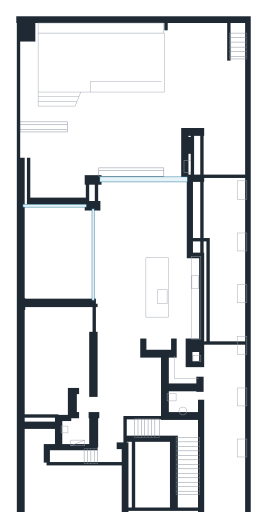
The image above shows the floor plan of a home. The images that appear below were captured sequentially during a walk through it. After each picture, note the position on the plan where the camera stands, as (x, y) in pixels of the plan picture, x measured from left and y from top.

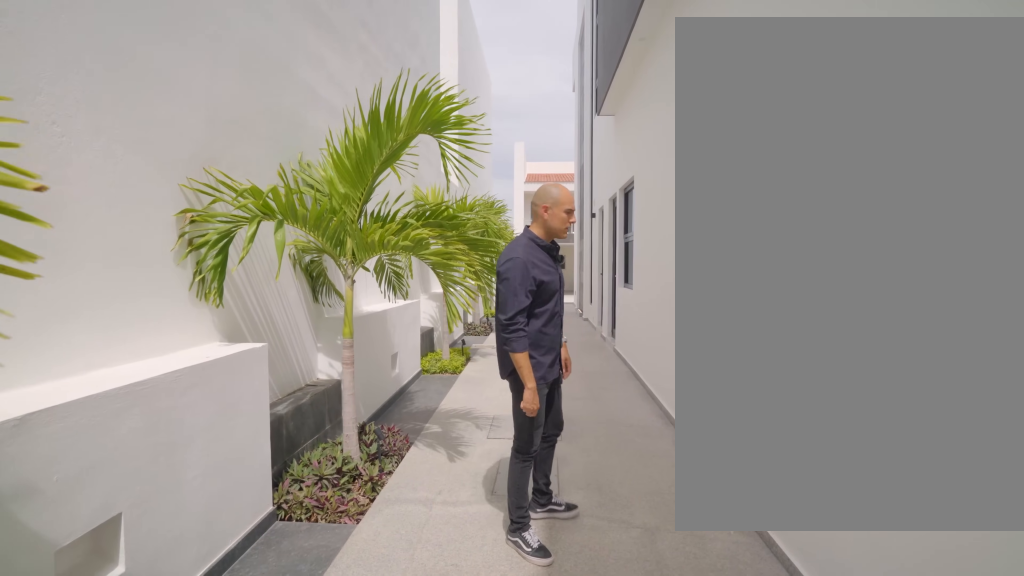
(224, 360)
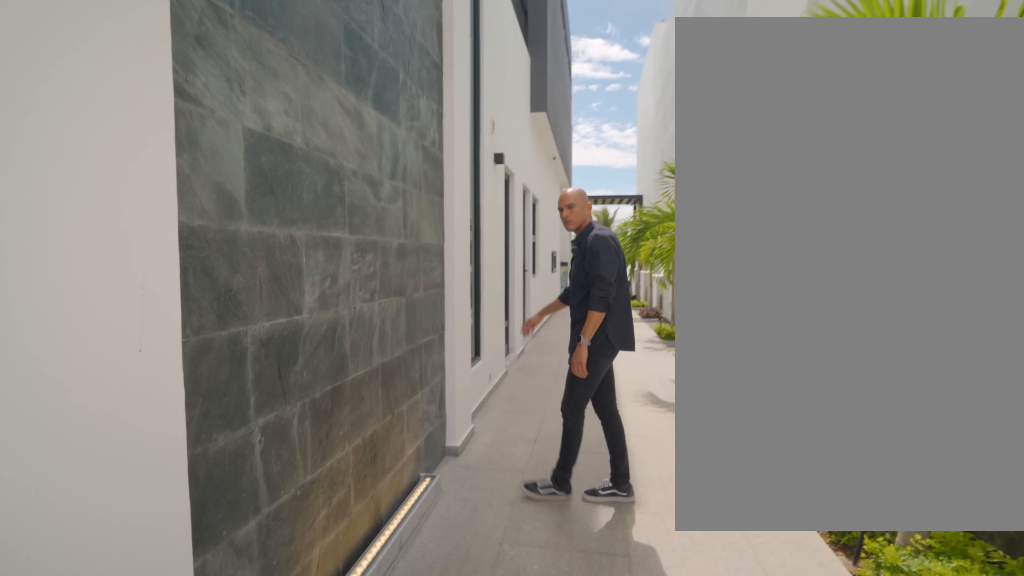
(224, 482)
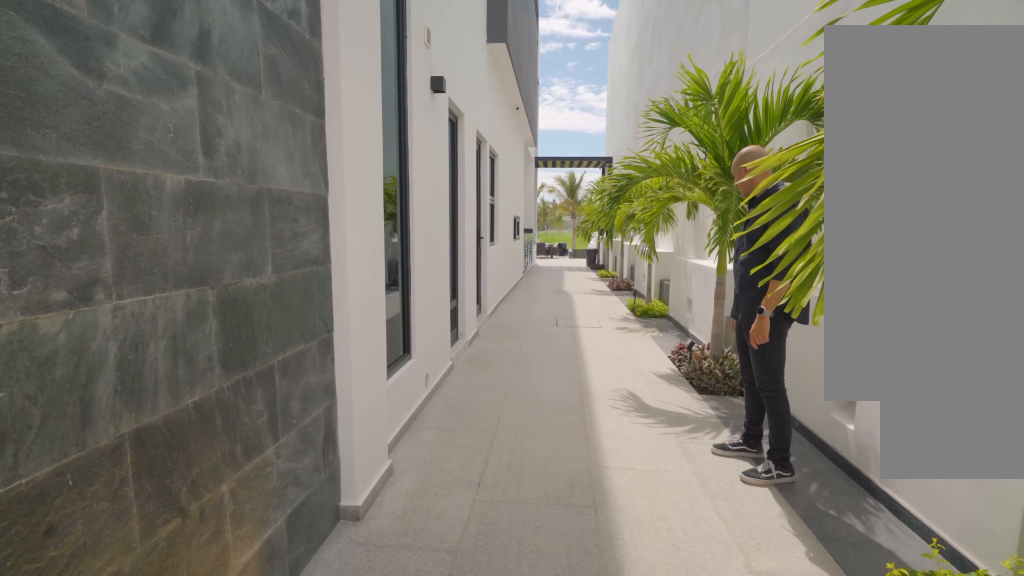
(221, 469)
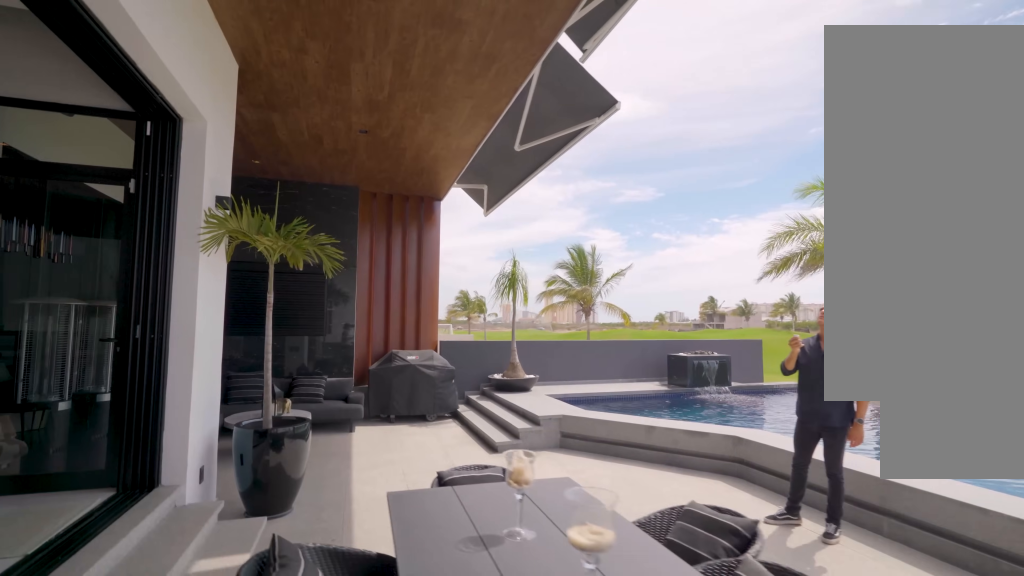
(173, 146)
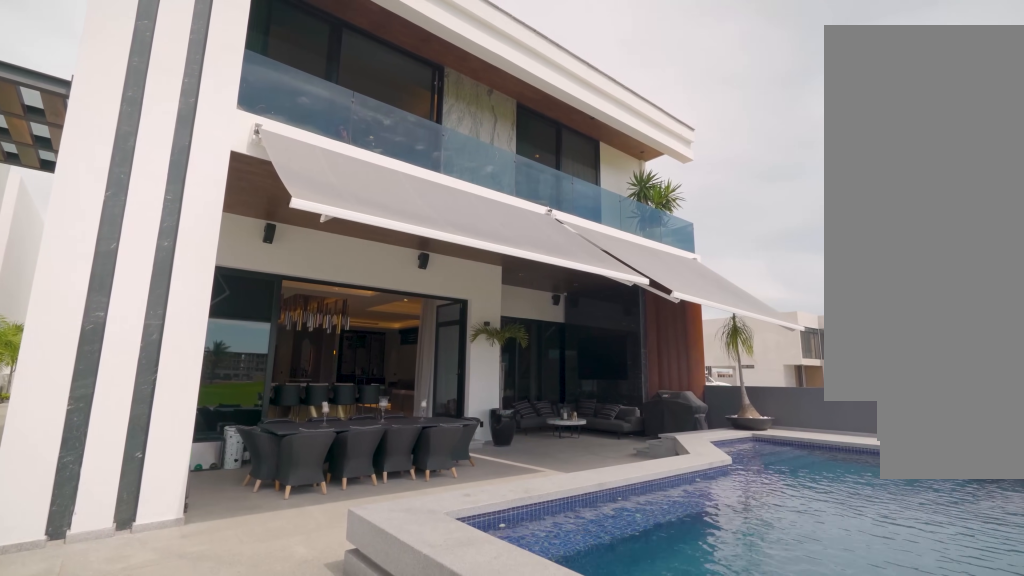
(186, 87)
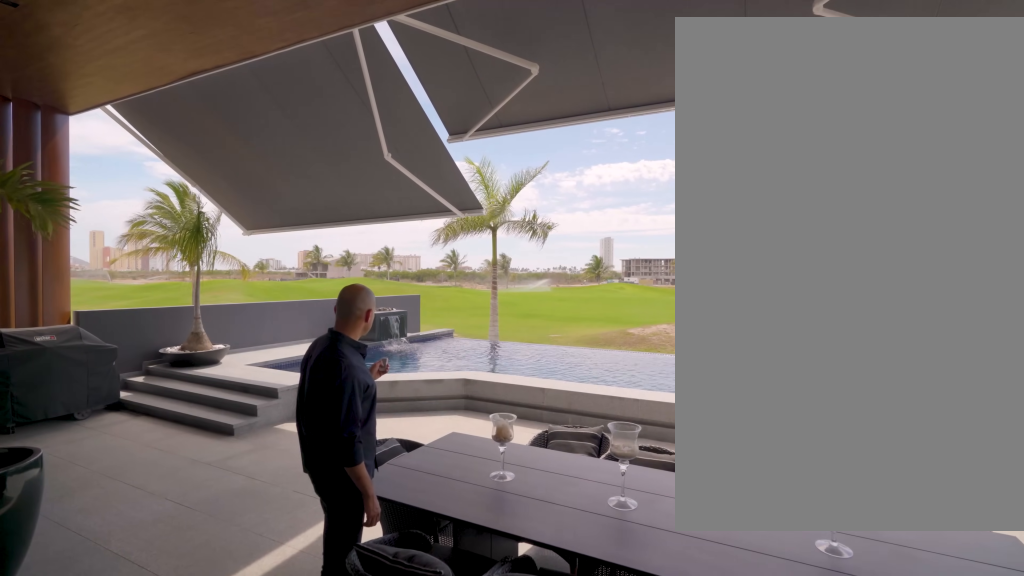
(133, 178)
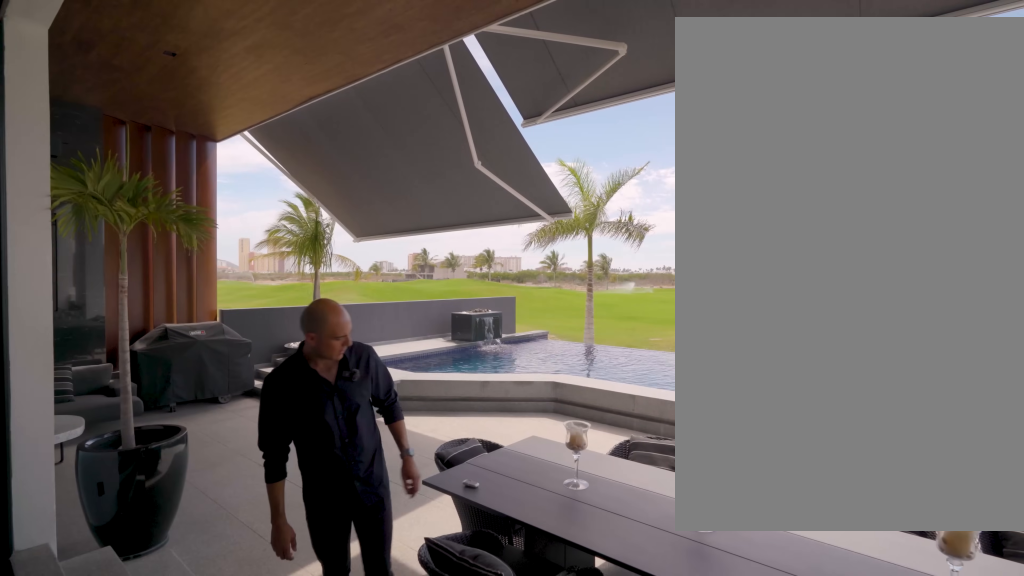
(133, 178)
